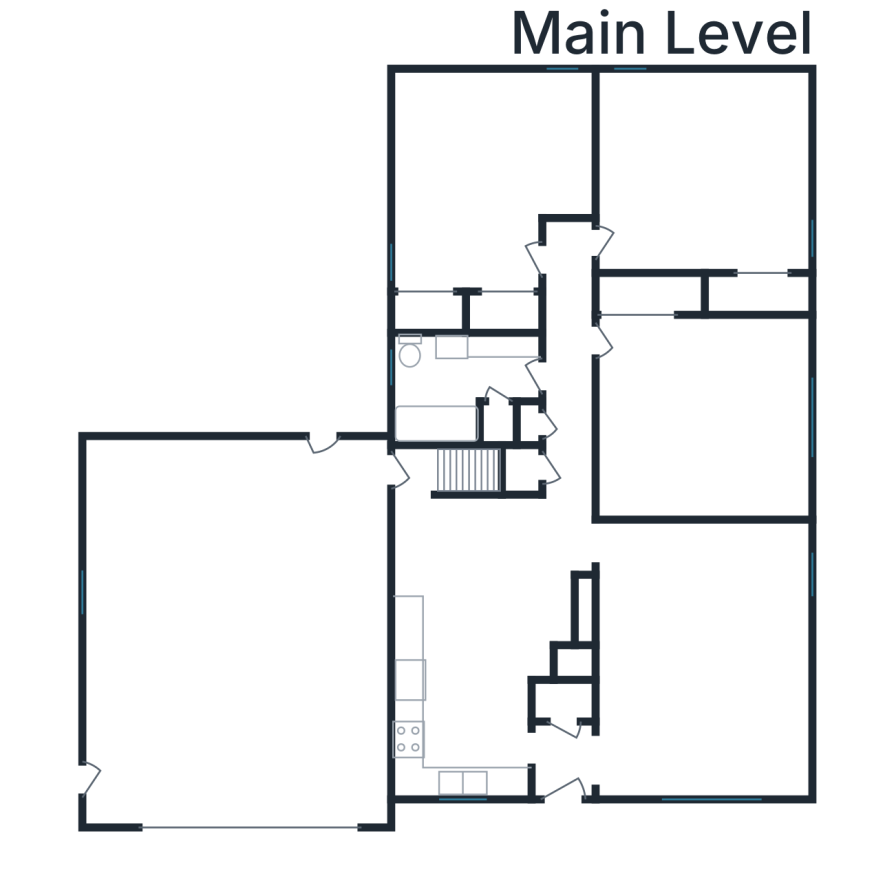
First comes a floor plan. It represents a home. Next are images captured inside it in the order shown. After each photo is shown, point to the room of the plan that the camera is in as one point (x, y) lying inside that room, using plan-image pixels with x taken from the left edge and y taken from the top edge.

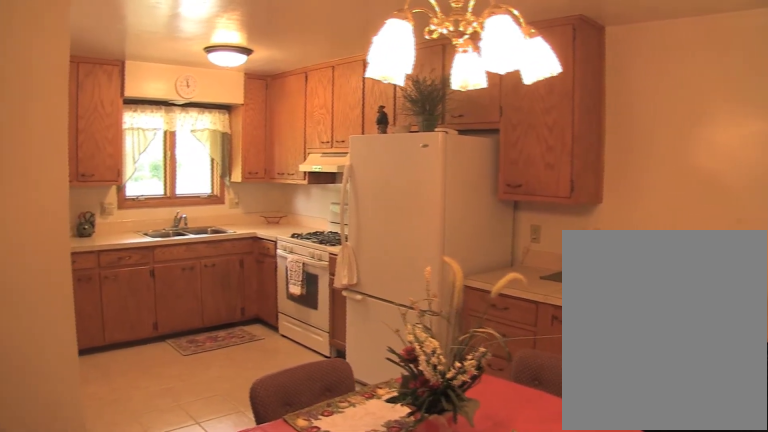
(478, 634)
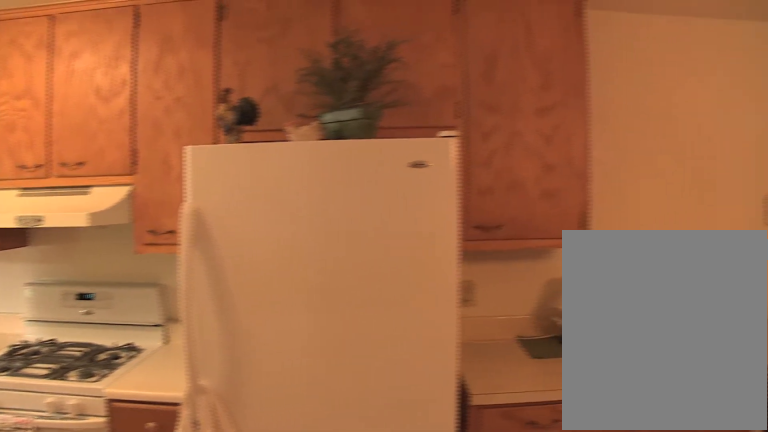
(478, 634)
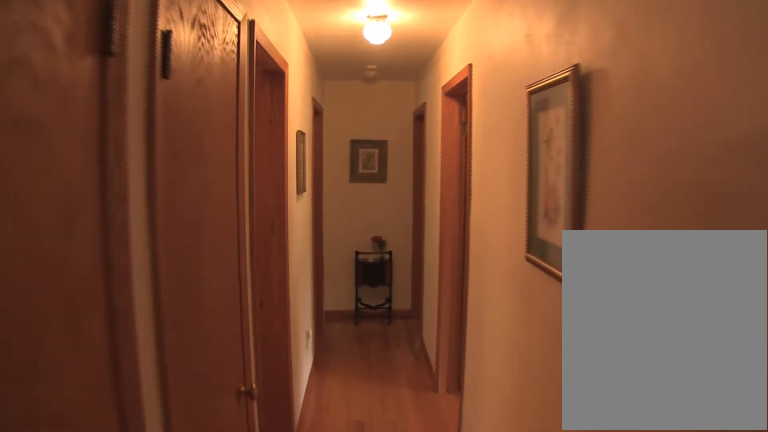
(569, 357)
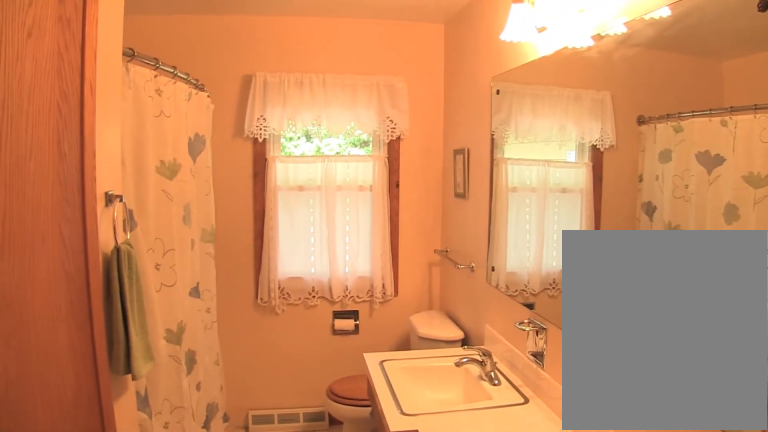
(459, 383)
